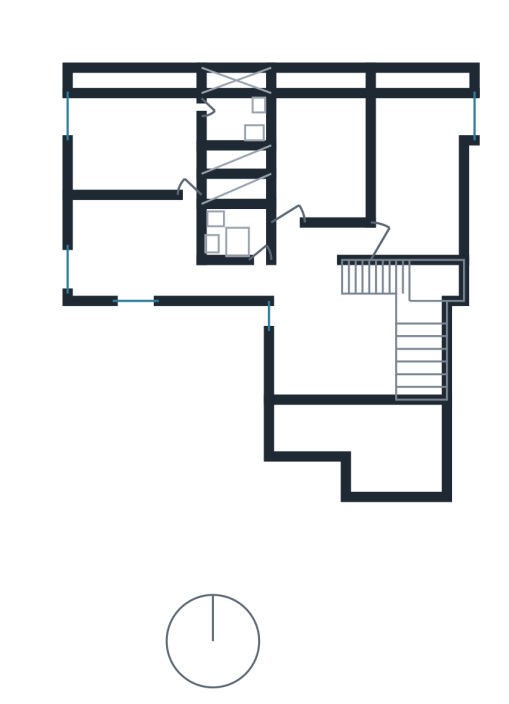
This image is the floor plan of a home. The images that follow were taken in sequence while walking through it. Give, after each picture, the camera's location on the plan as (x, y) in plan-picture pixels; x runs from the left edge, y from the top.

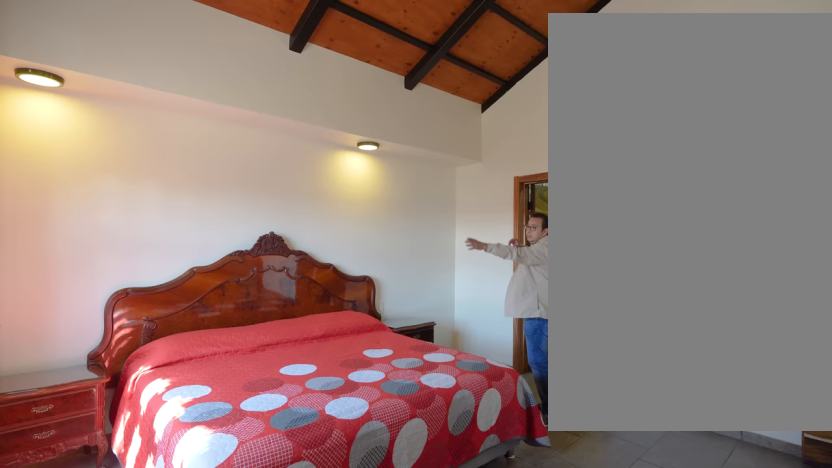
(138, 173)
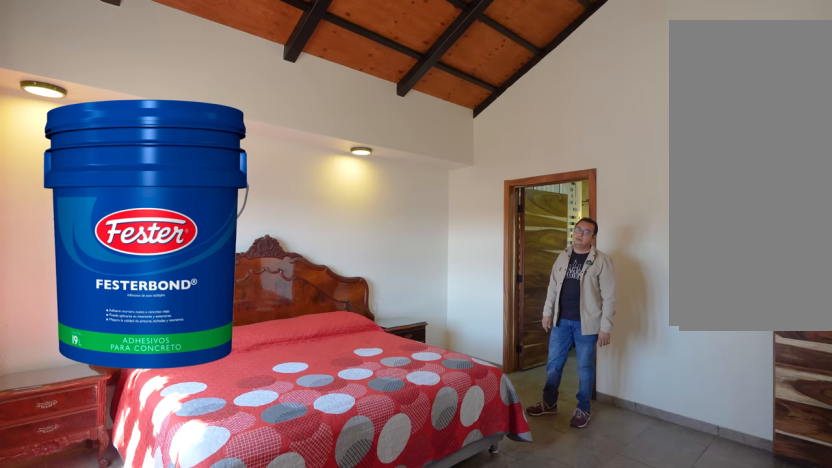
(138, 173)
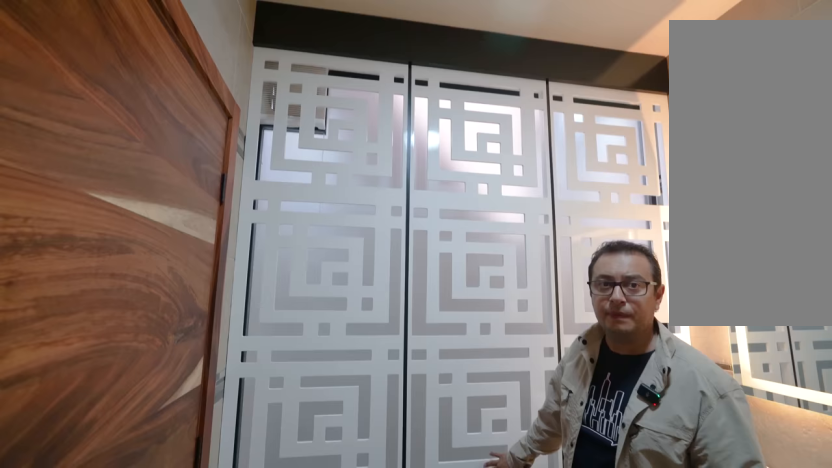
(235, 117)
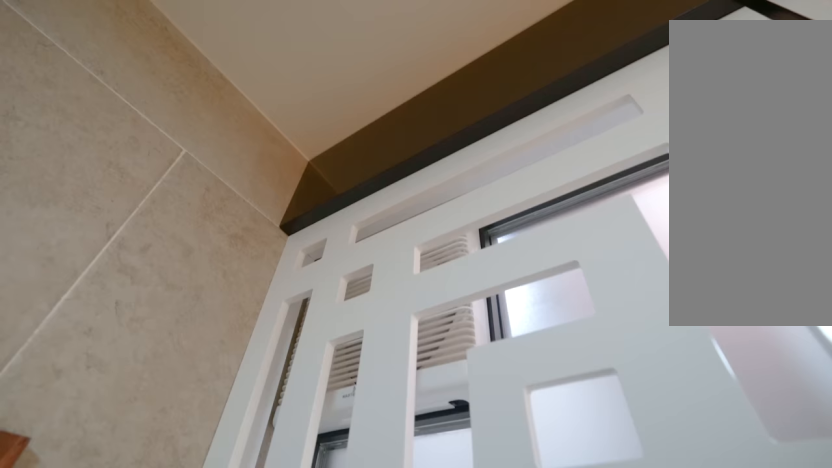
(237, 115)
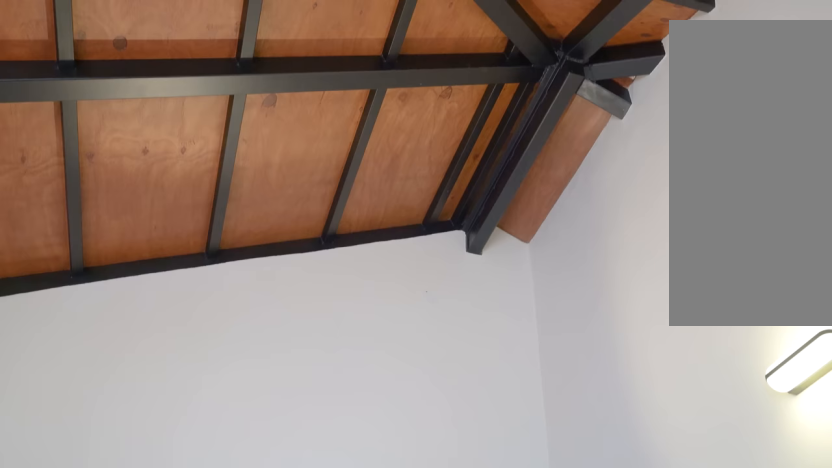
(177, 130)
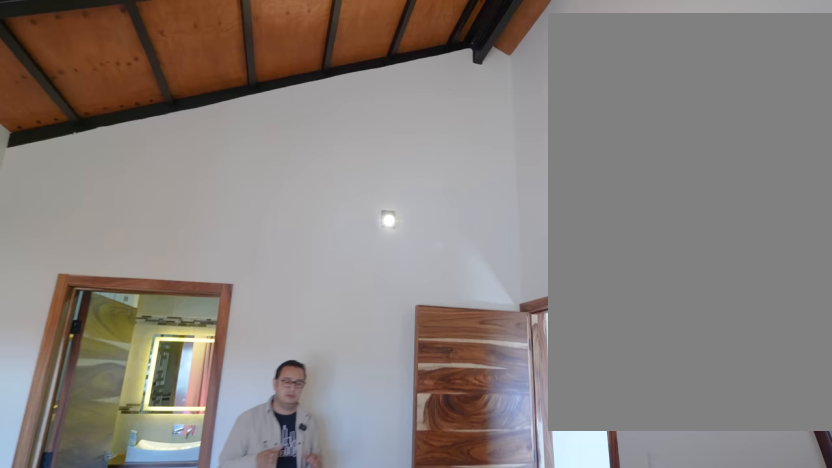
(177, 131)
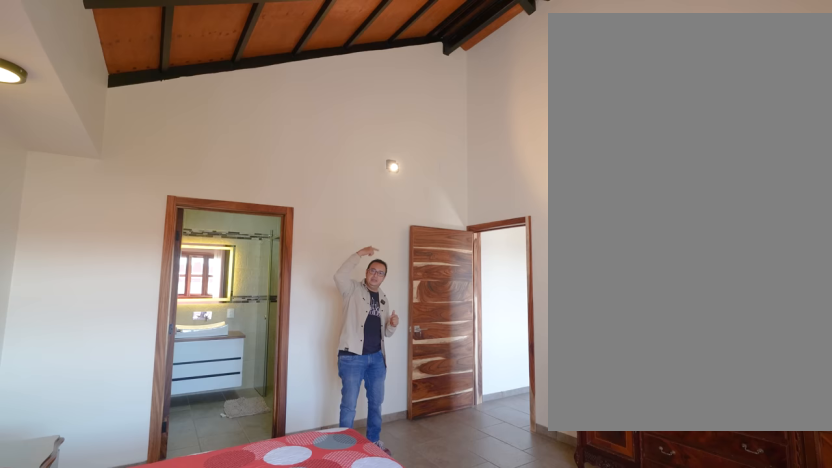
(127, 157)
